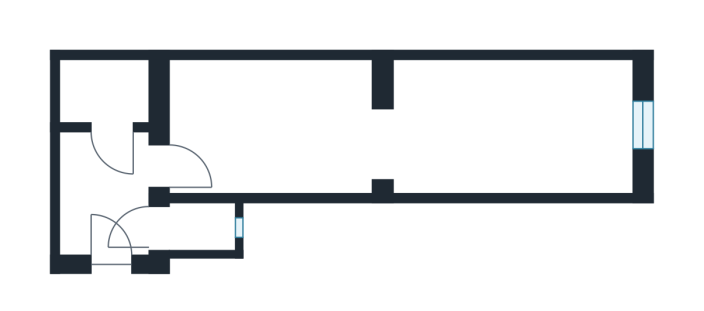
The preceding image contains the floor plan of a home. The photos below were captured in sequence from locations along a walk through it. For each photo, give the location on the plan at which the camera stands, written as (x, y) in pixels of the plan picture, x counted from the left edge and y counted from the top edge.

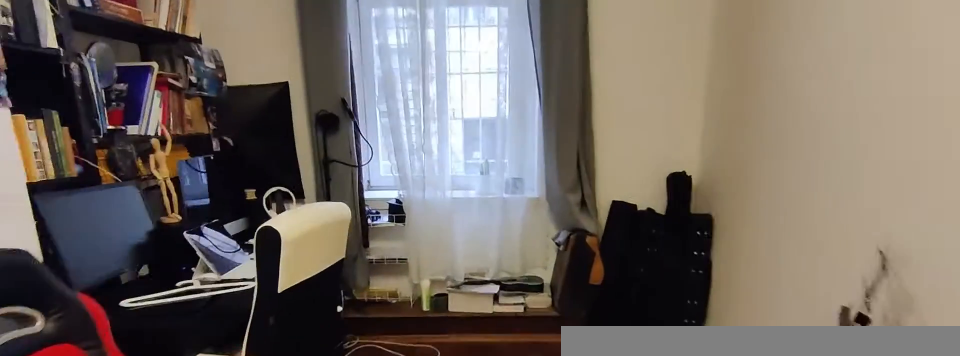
(413, 142)
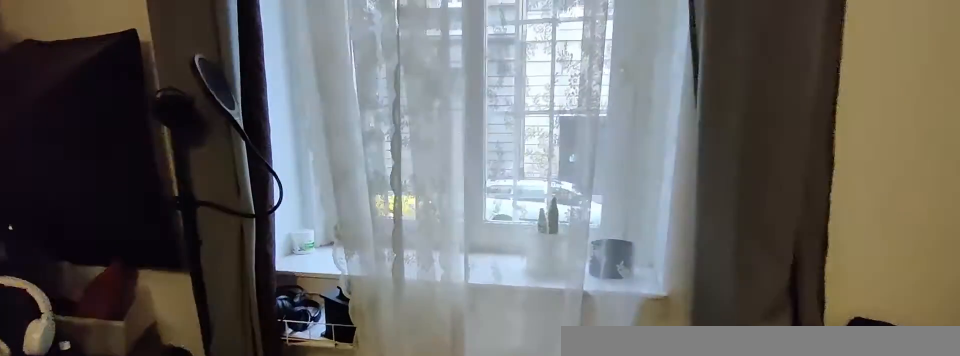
(478, 136)
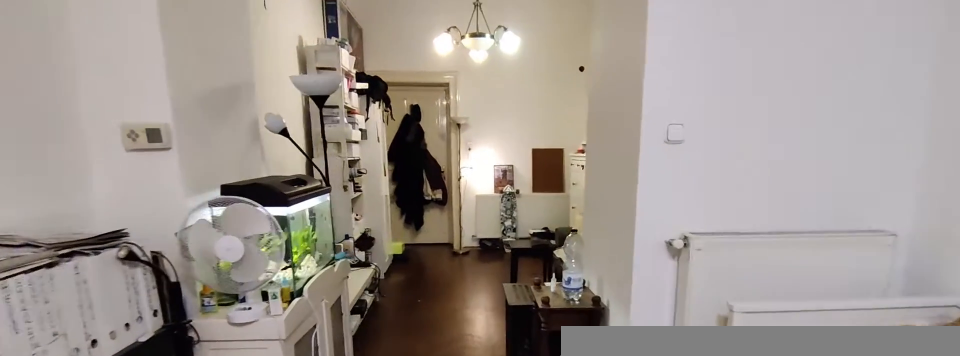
(502, 172)
